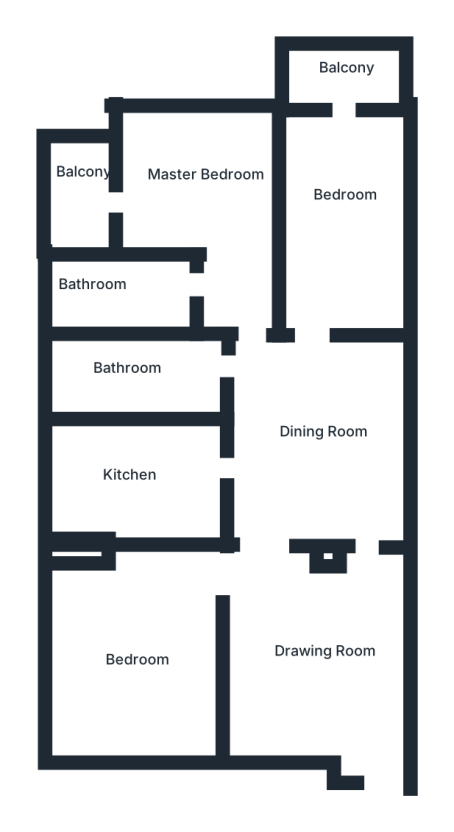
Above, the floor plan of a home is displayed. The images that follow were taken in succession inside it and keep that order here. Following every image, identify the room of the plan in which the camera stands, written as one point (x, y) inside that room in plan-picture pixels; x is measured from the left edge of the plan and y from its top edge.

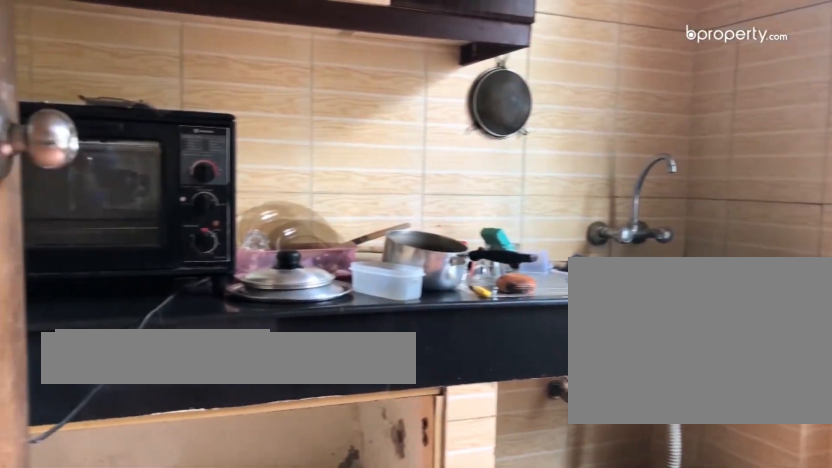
(151, 475)
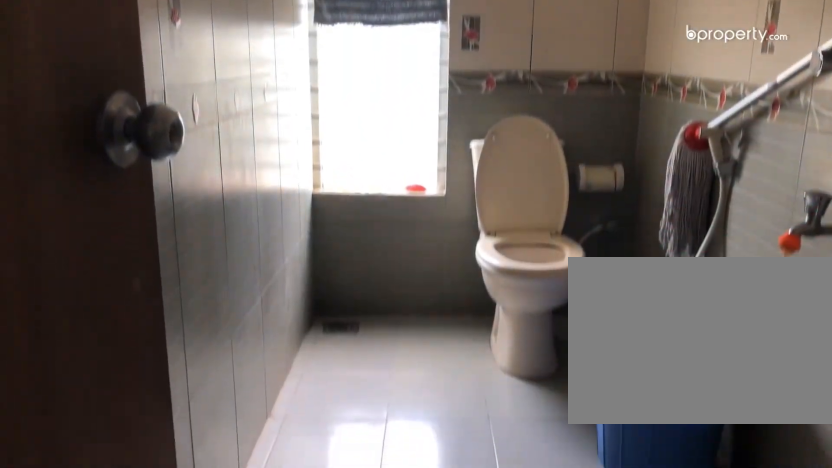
(157, 381)
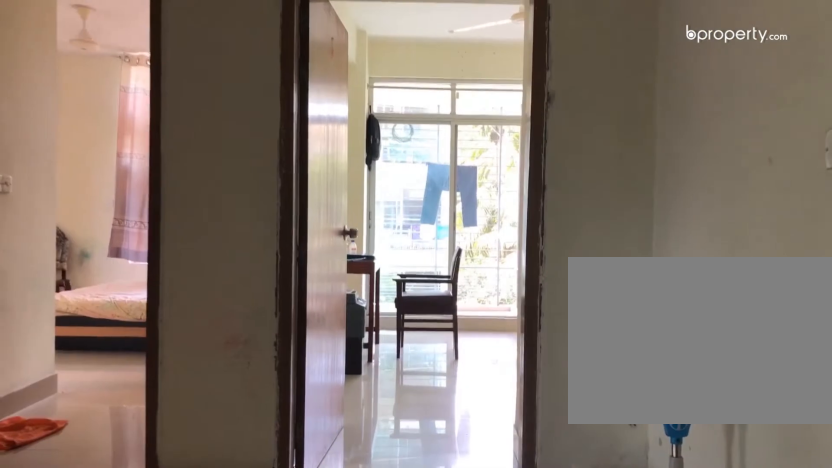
(310, 376)
